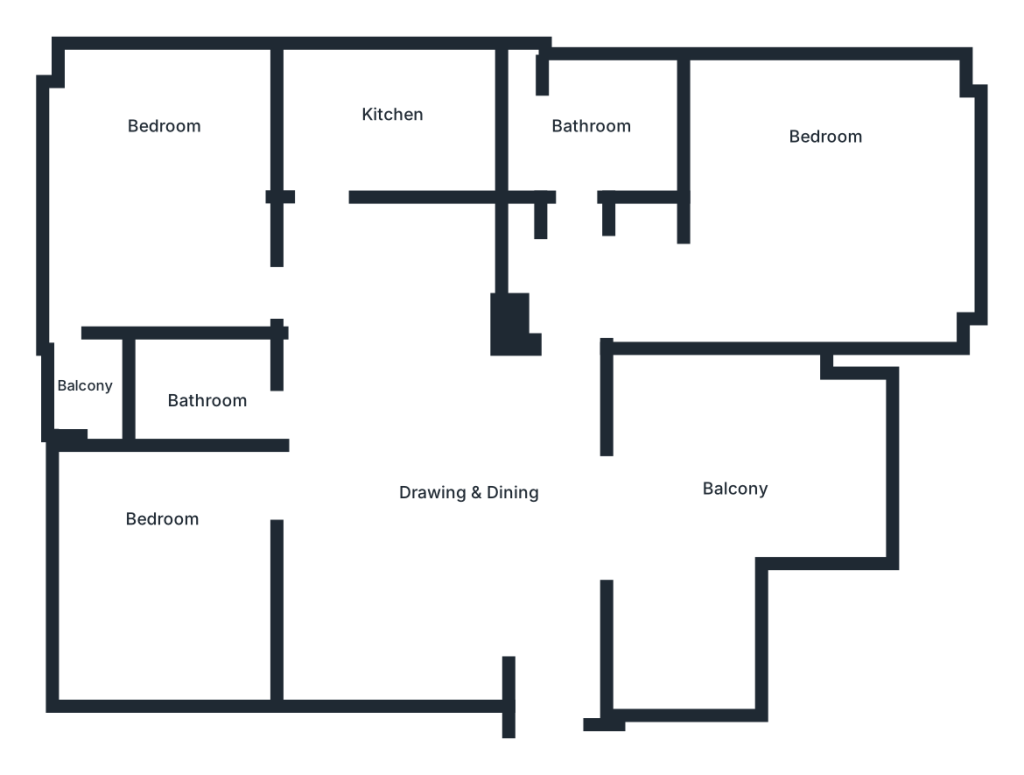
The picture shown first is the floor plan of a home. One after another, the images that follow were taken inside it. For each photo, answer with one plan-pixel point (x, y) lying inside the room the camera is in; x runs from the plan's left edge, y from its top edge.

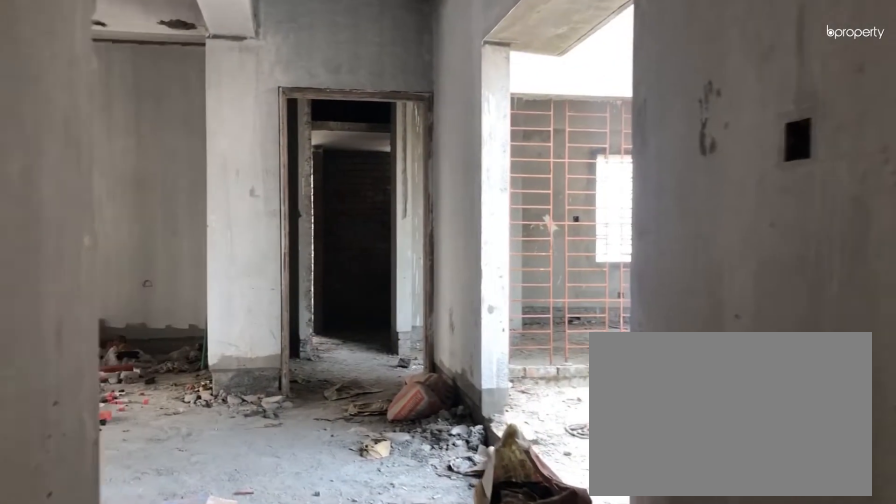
(555, 674)
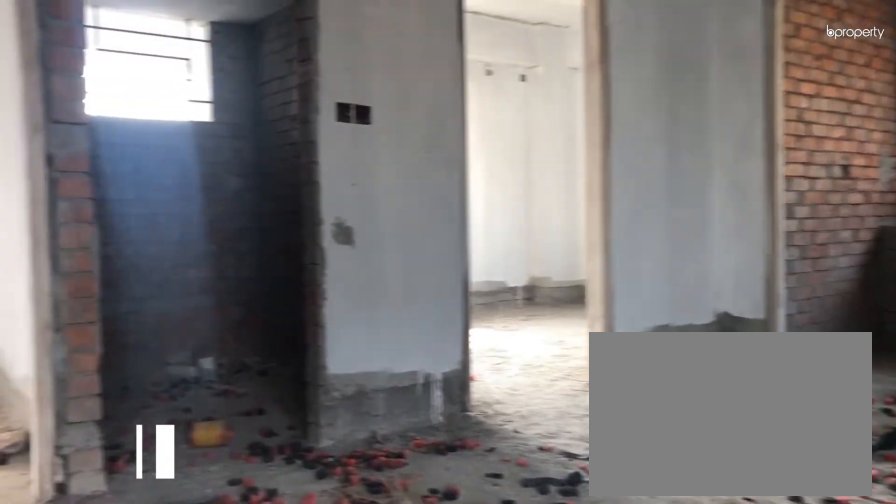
(462, 497)
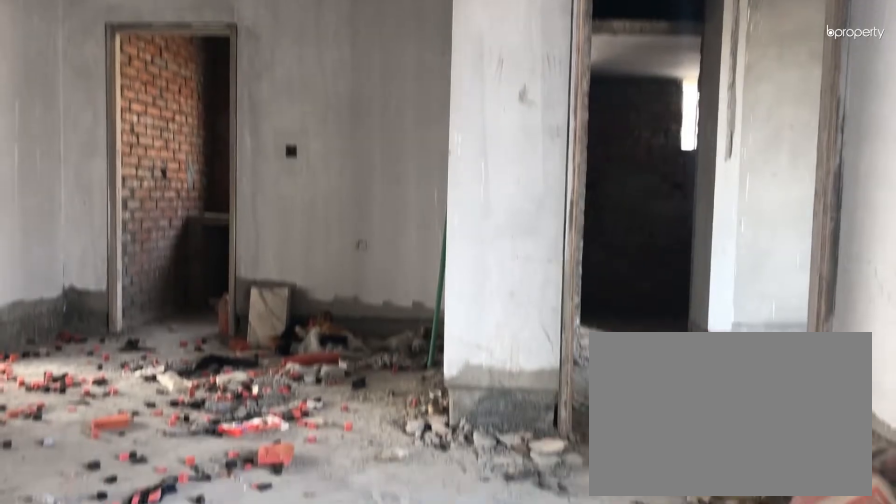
(461, 497)
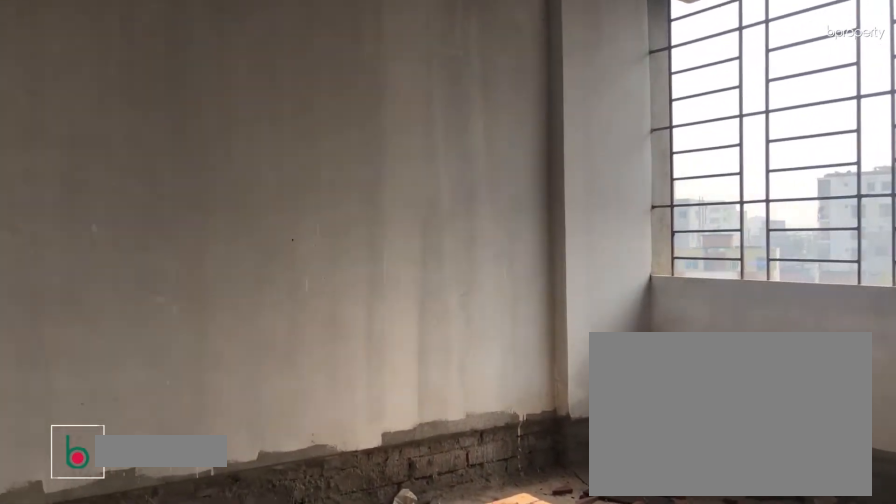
(162, 580)
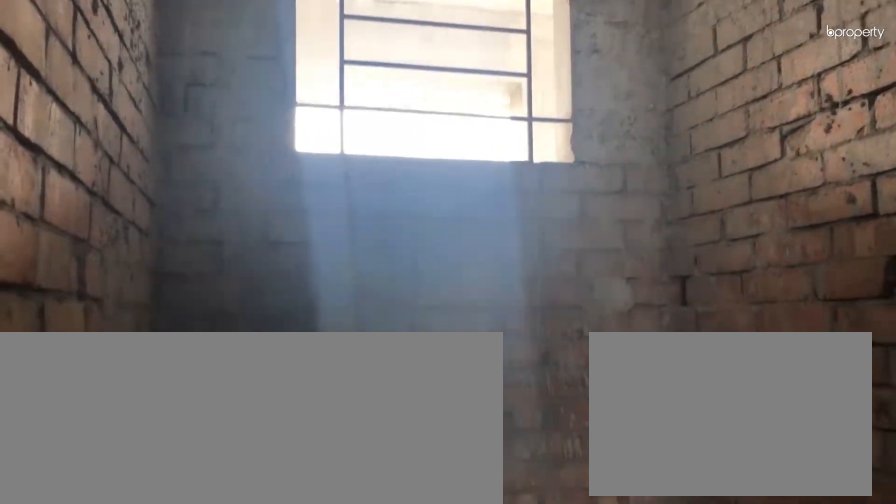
(204, 397)
